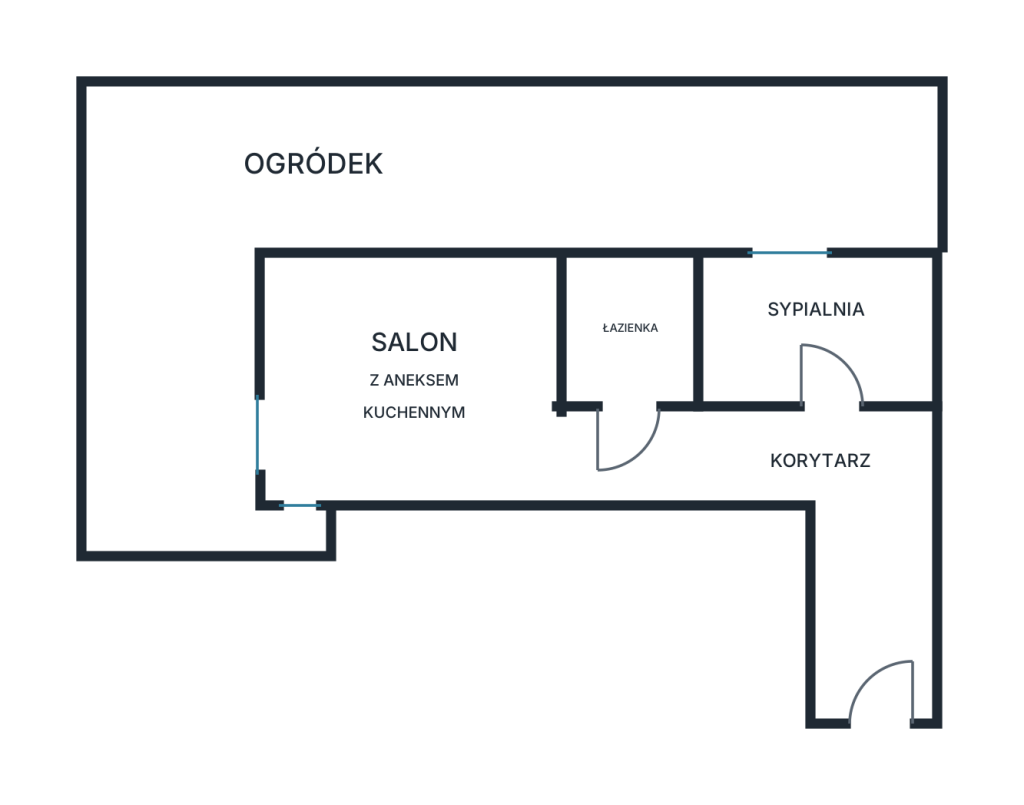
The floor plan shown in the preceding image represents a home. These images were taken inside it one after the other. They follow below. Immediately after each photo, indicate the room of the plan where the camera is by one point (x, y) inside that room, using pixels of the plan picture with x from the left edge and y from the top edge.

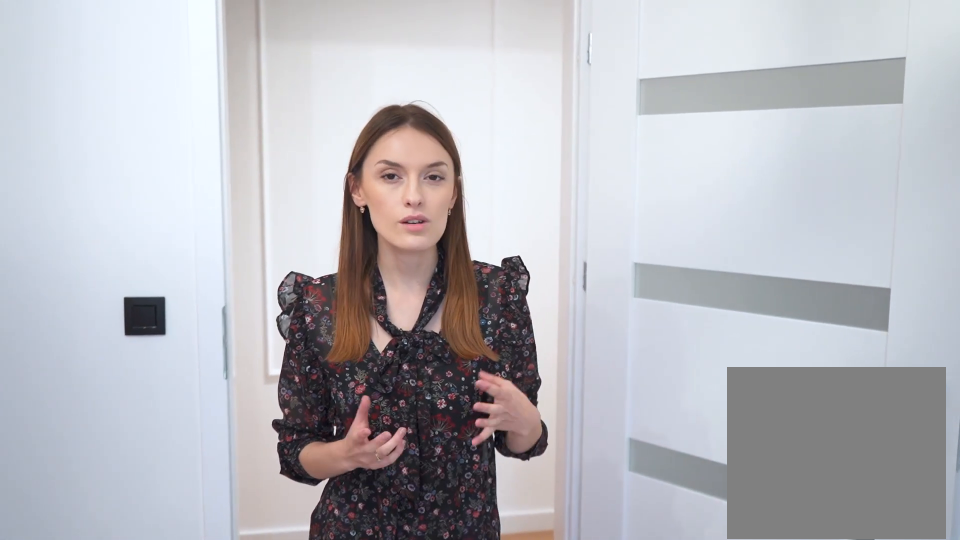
(813, 325)
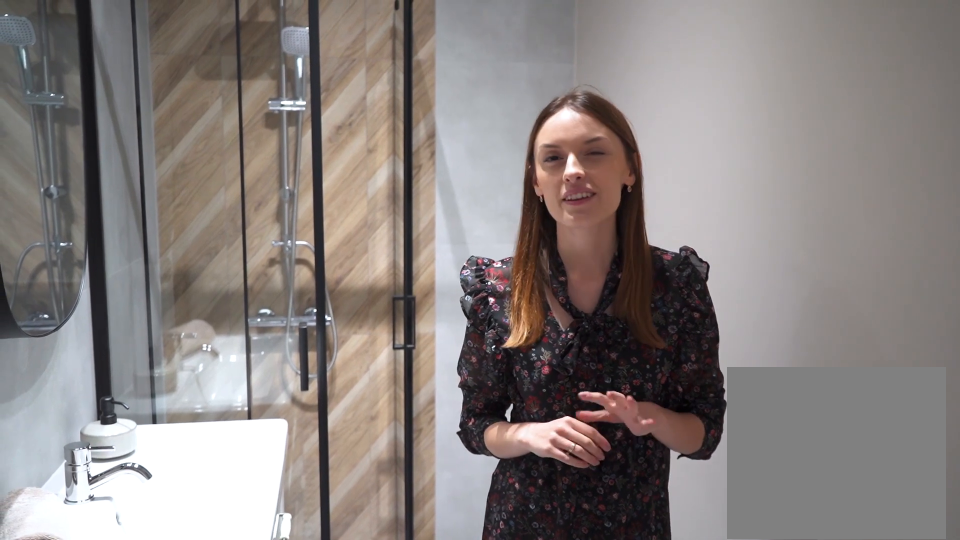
(630, 330)
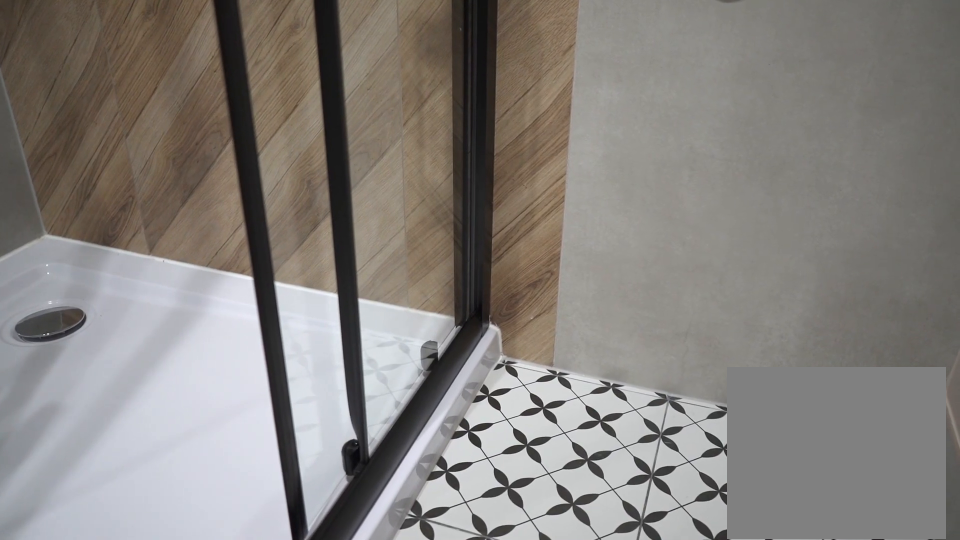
(630, 330)
